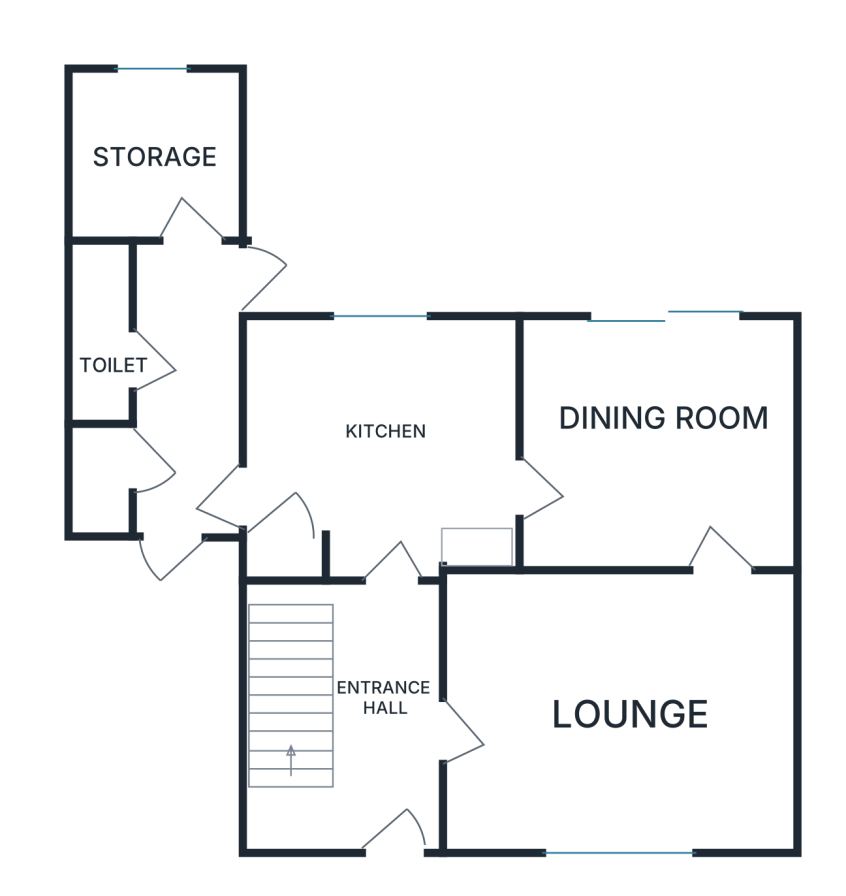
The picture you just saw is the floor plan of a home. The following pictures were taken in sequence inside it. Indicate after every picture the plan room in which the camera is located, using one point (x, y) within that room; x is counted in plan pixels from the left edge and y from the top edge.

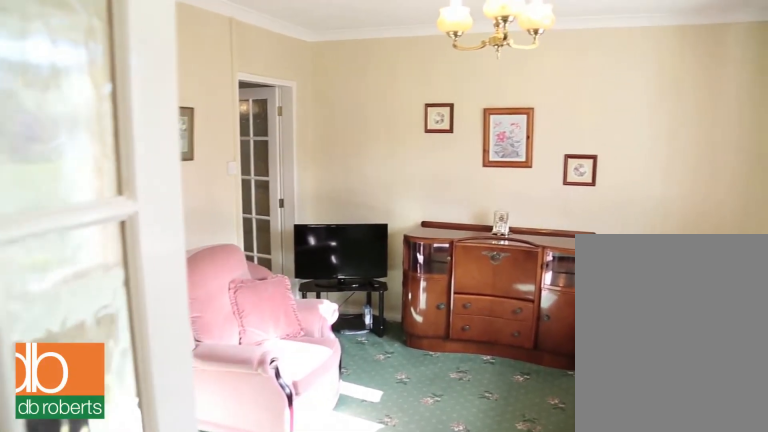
(615, 705)
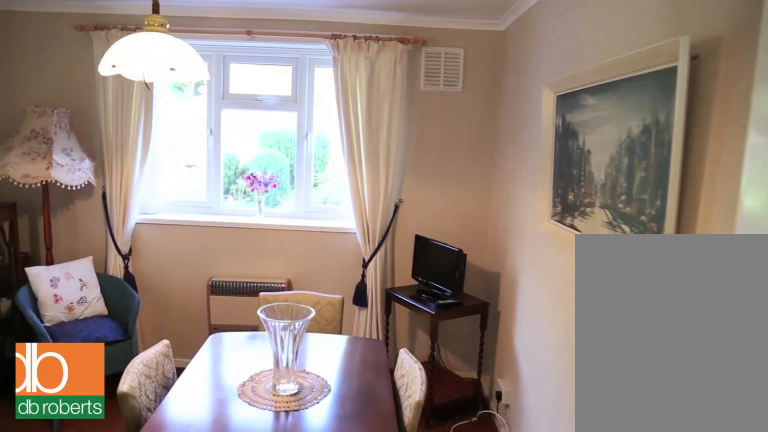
(660, 440)
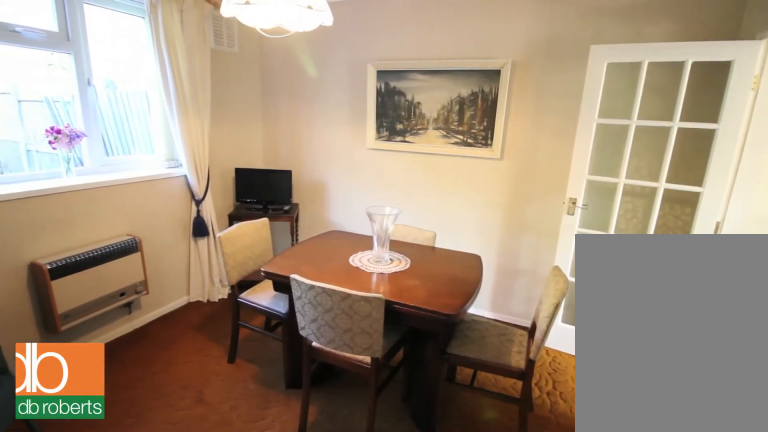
(658, 441)
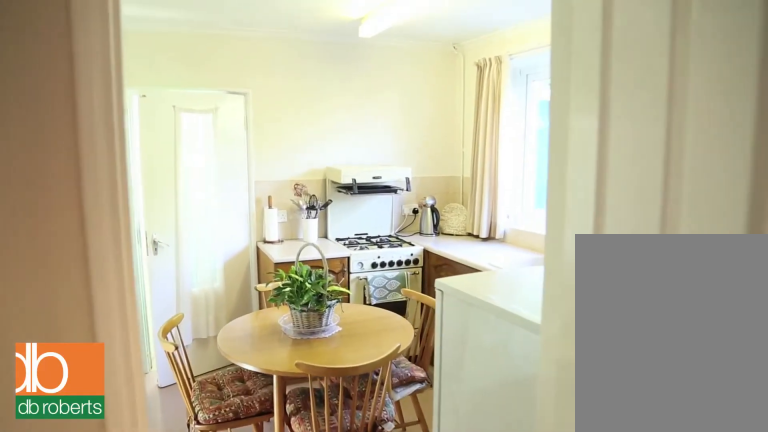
(382, 445)
